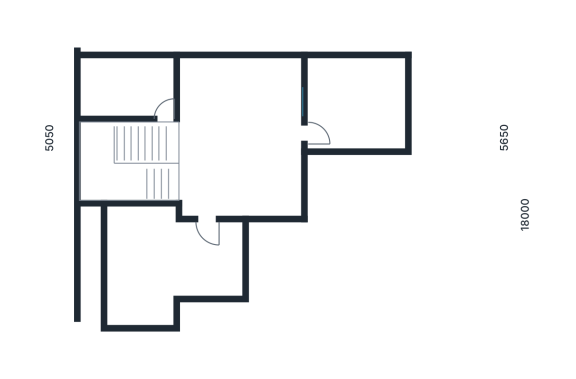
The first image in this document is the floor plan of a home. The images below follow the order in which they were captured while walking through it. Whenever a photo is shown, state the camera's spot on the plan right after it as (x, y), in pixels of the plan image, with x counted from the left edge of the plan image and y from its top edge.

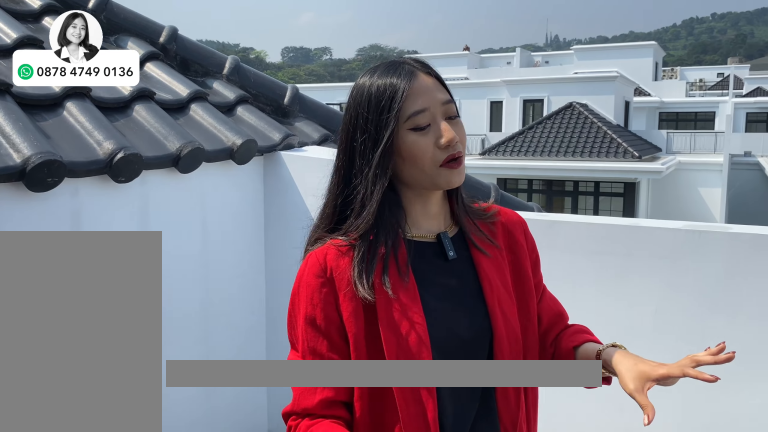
(156, 261)
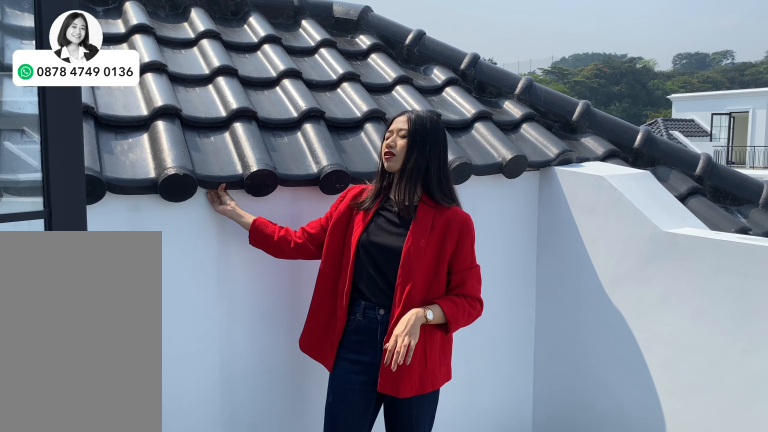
(156, 261)
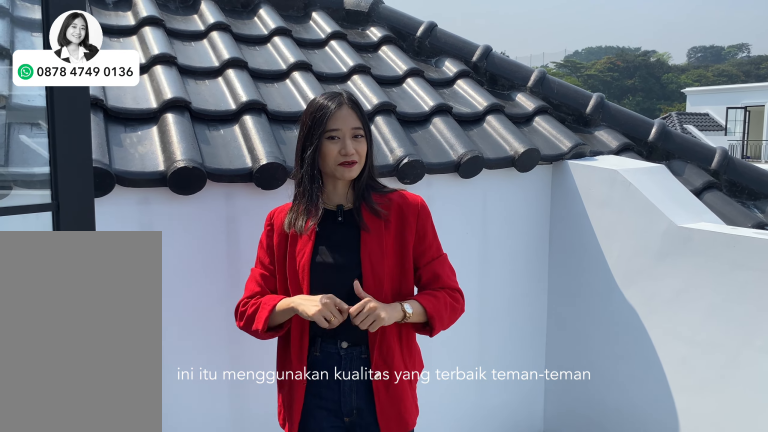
(156, 261)
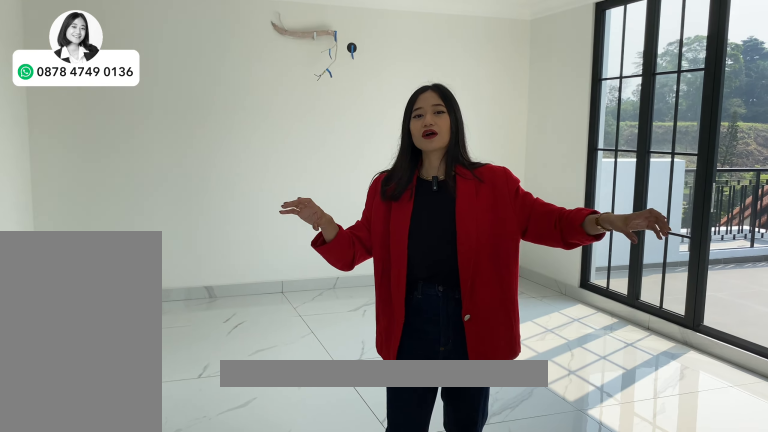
(233, 105)
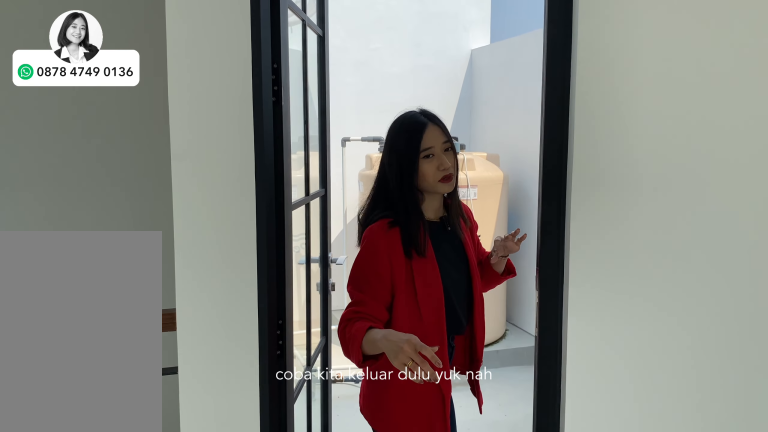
(236, 135)
